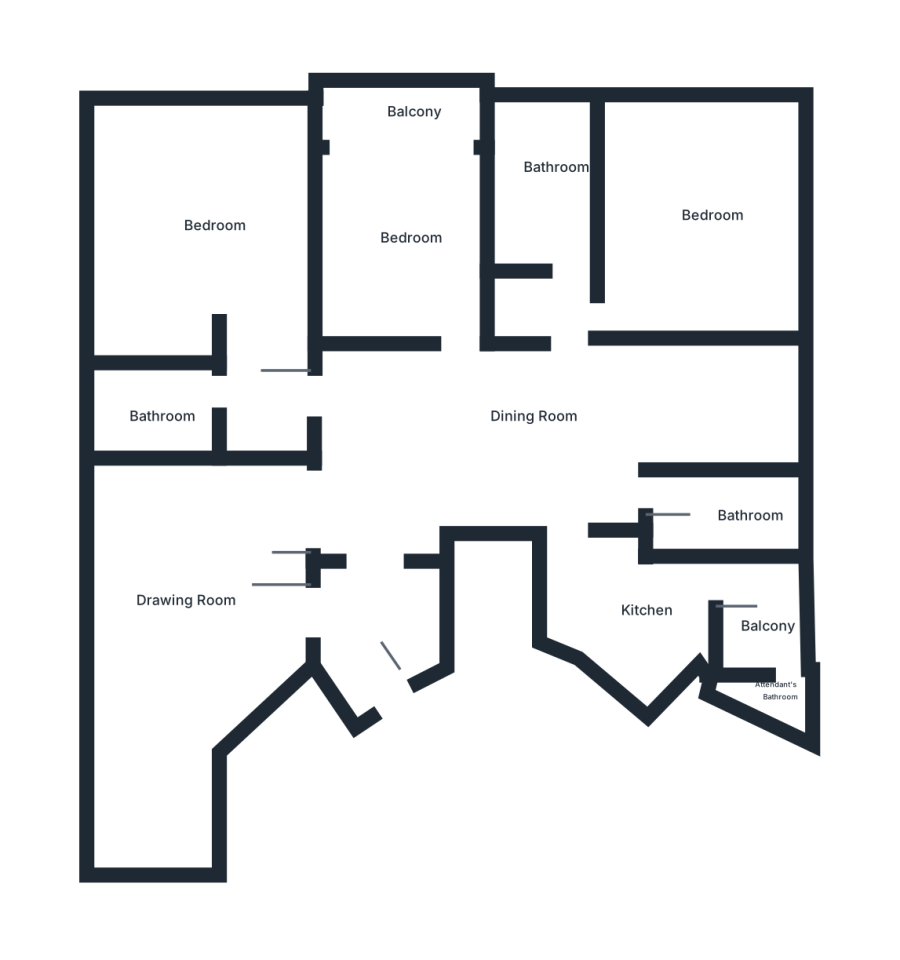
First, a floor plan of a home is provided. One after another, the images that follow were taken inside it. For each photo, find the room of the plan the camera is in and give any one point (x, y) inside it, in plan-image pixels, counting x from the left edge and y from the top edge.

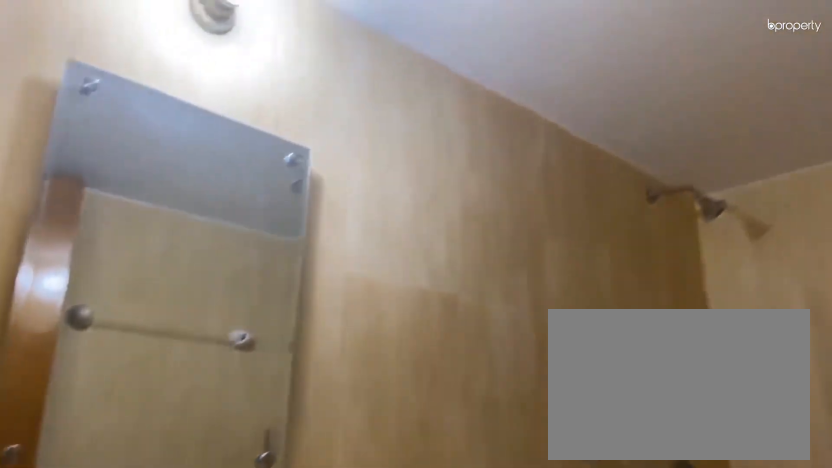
(557, 189)
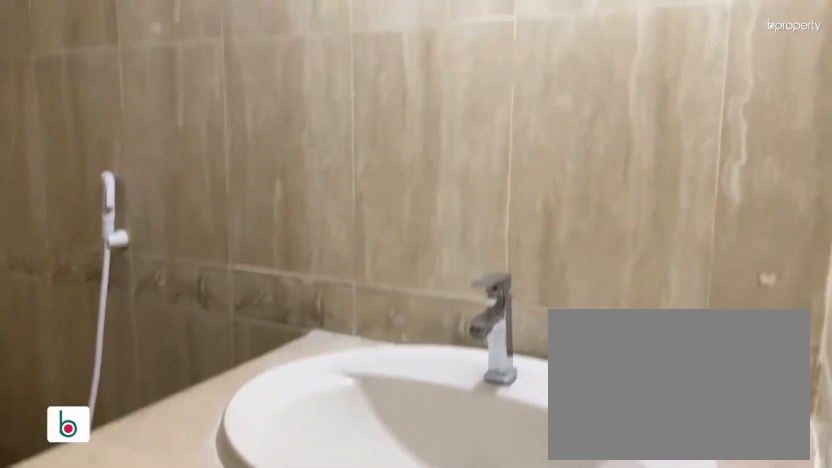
(729, 510)
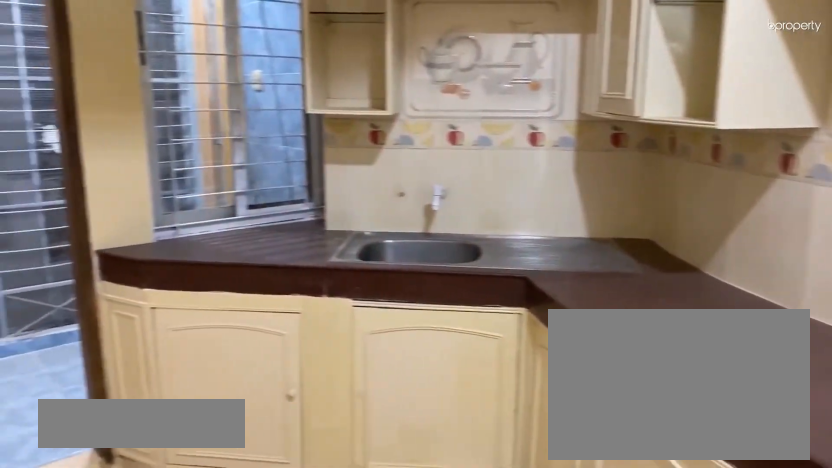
(640, 617)
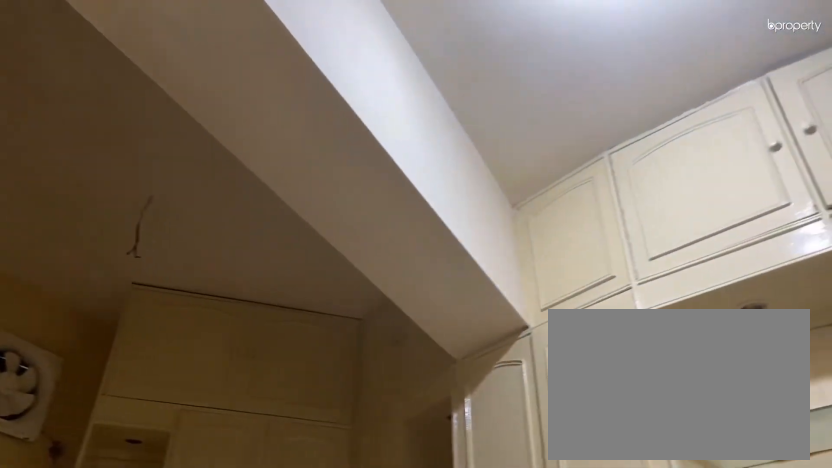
(640, 617)
